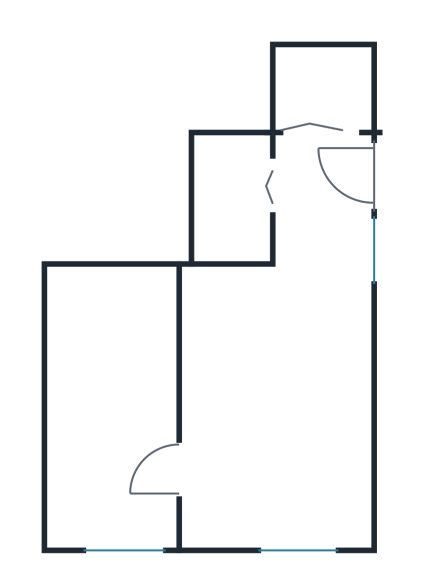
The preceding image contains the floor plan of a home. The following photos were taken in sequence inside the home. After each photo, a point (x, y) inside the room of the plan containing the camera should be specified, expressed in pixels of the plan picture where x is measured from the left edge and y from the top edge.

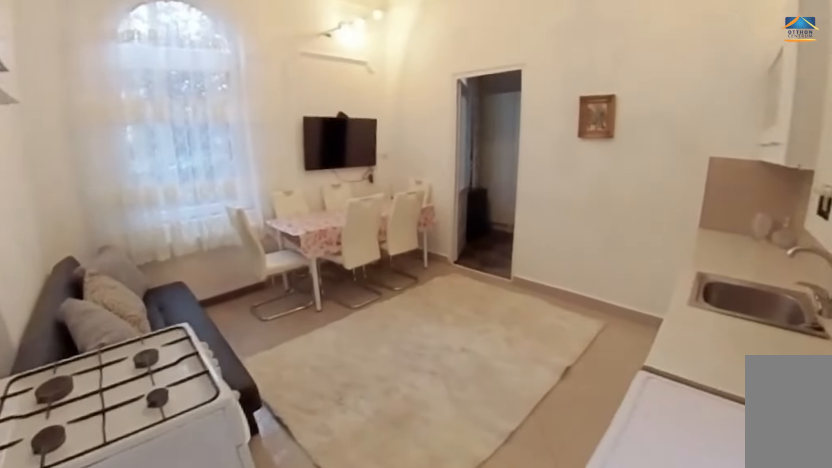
(278, 380)
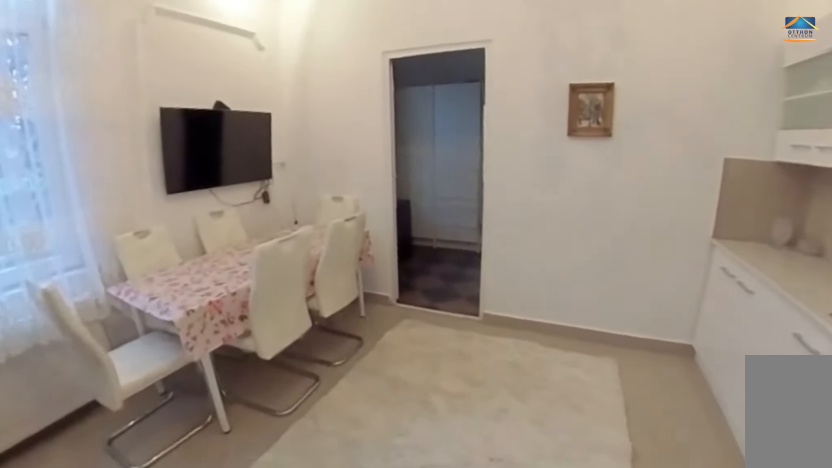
(278, 380)
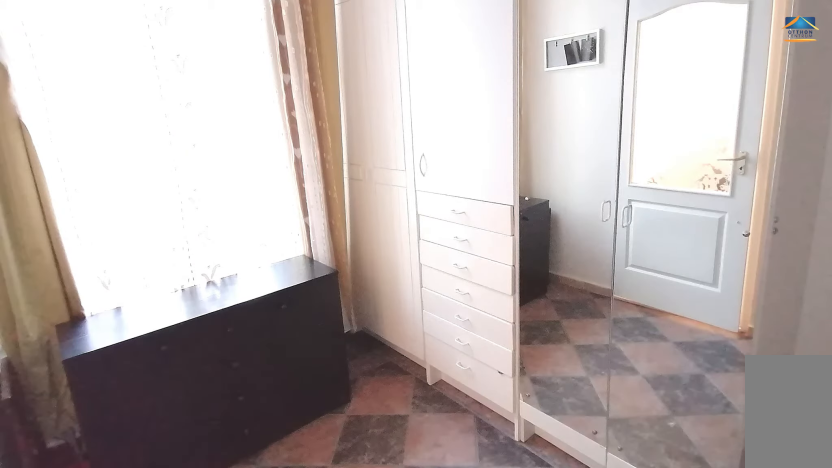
(113, 406)
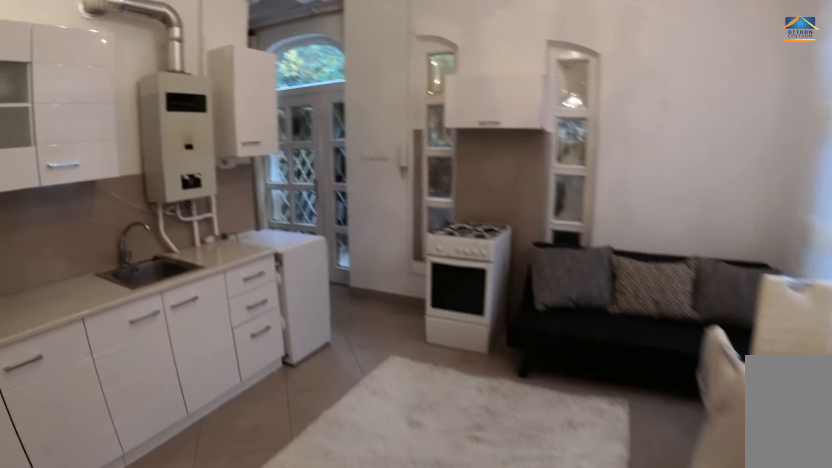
(278, 380)
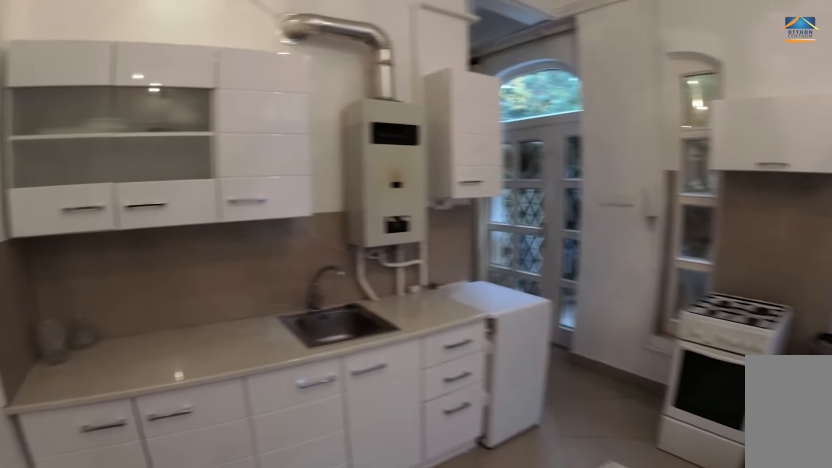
(278, 380)
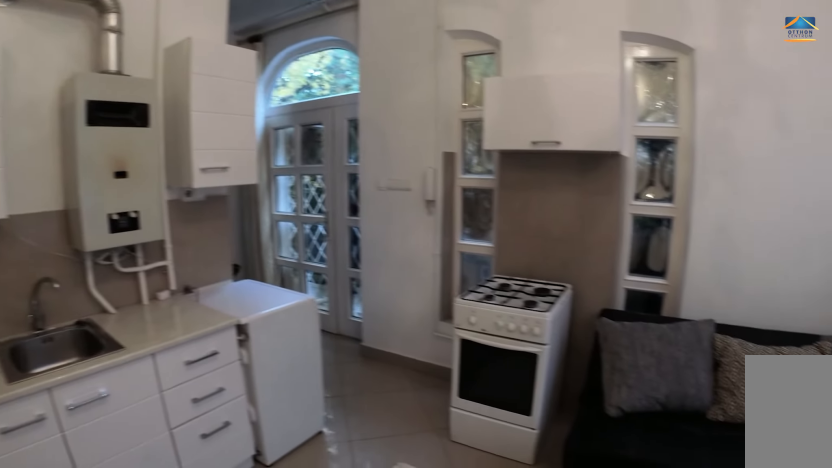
(278, 380)
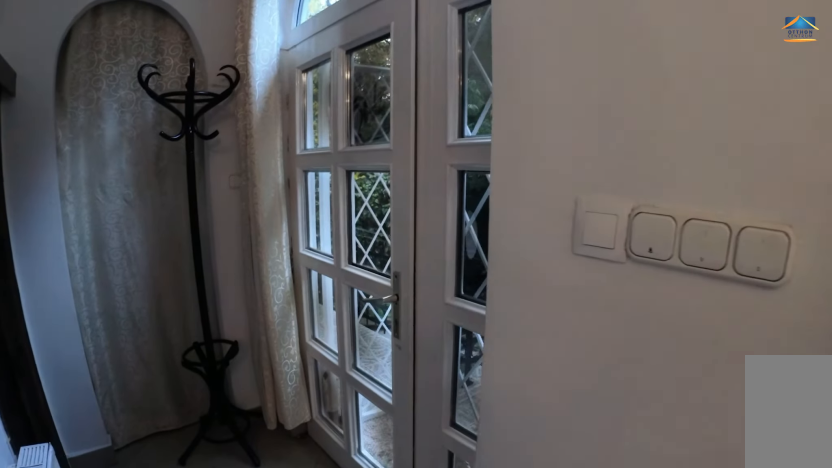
(325, 227)
